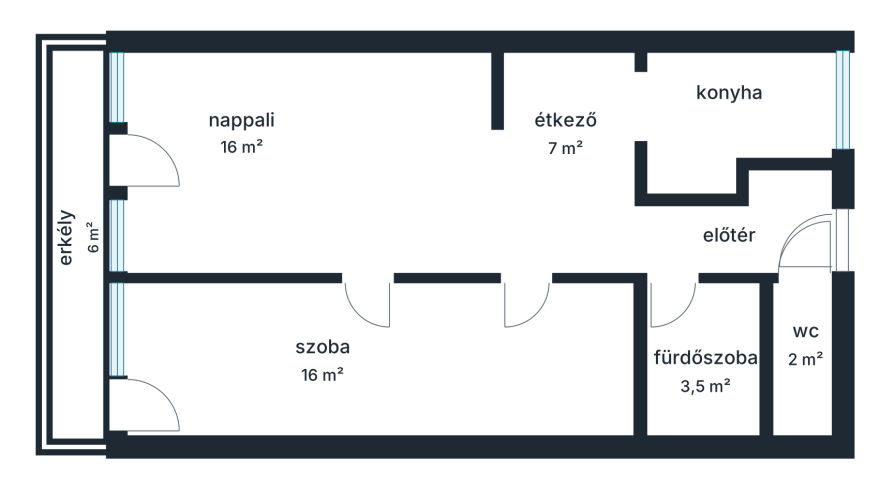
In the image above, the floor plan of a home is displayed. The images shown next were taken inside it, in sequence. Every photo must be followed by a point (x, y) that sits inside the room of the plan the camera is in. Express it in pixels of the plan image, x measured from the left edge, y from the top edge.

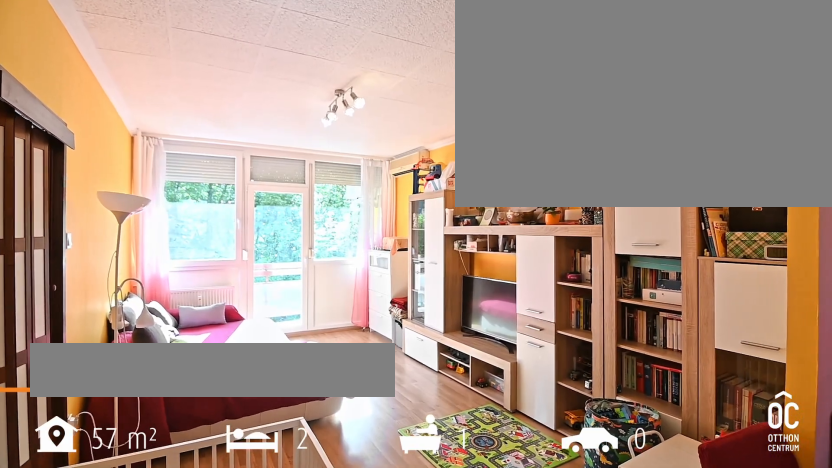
(332, 169)
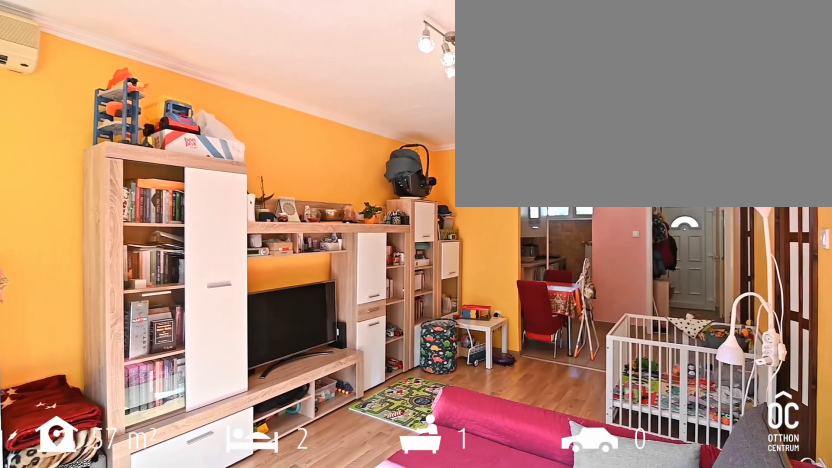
(332, 169)
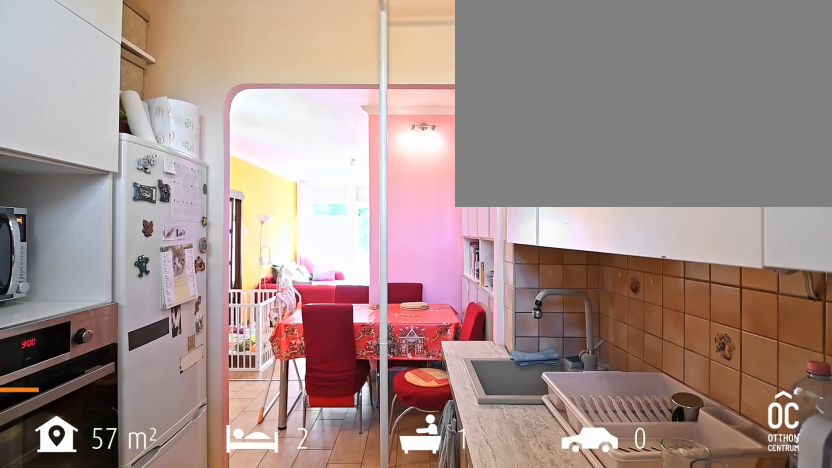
(732, 111)
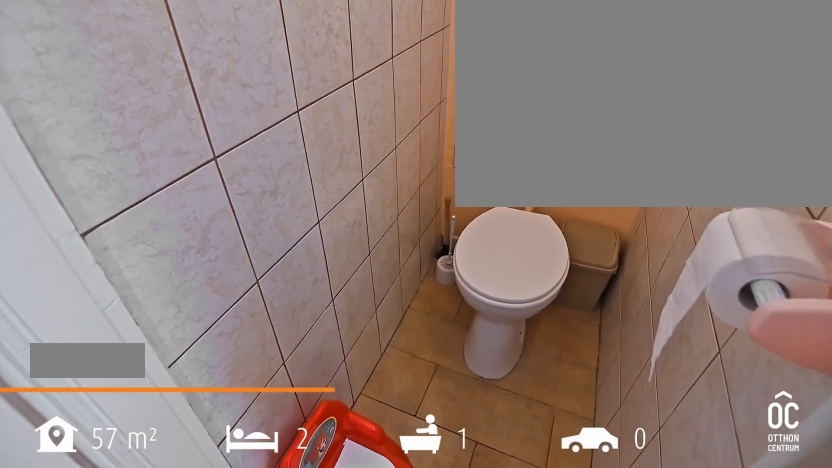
(801, 358)
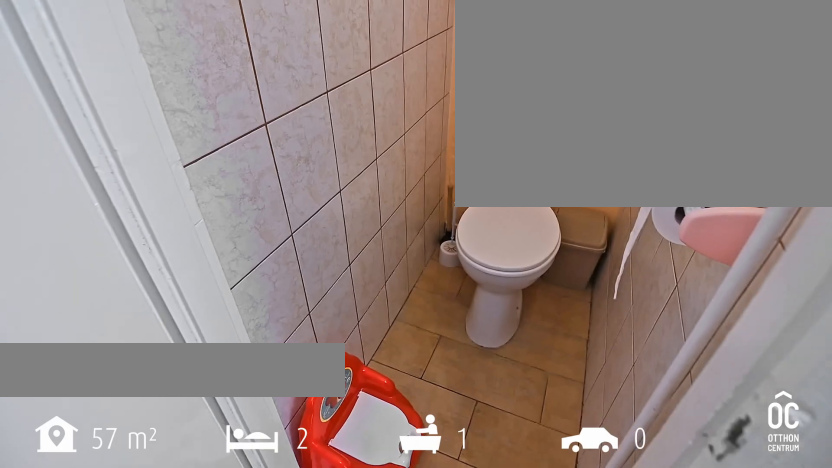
(800, 358)
